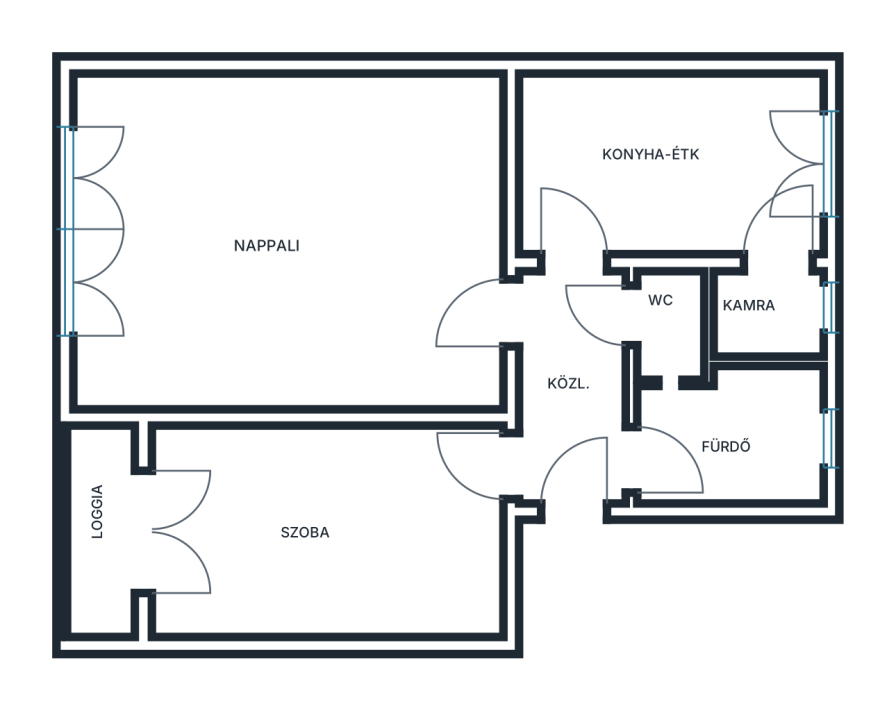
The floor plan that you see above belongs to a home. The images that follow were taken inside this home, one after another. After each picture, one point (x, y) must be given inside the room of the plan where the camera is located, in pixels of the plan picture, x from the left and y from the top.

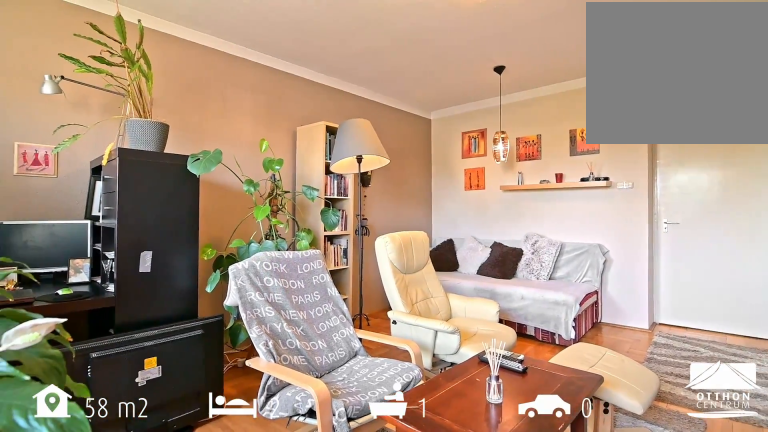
(291, 241)
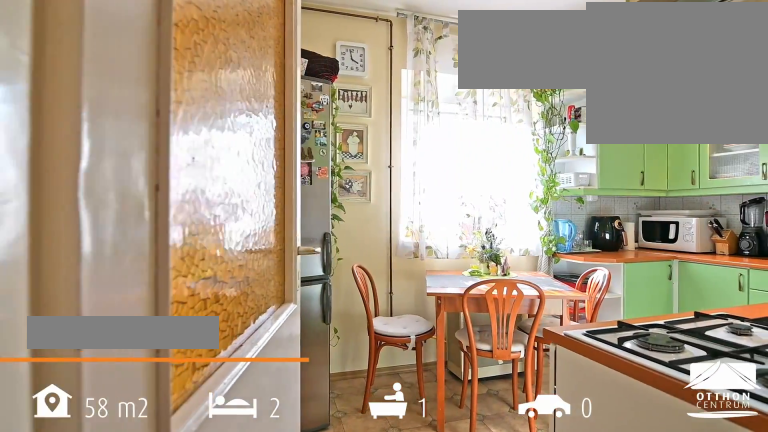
(673, 164)
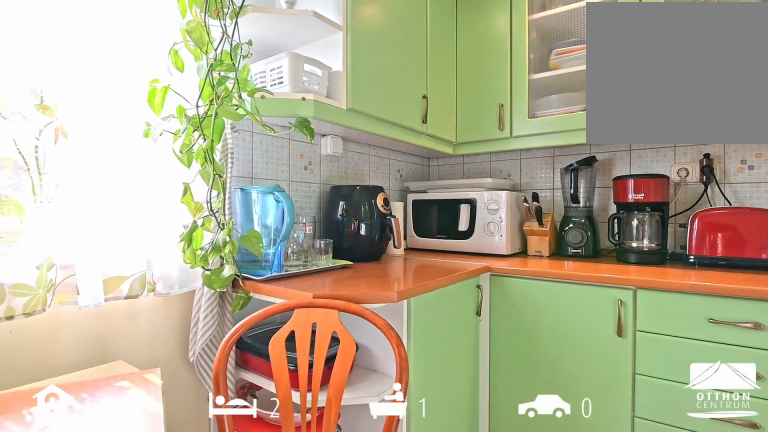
(673, 164)
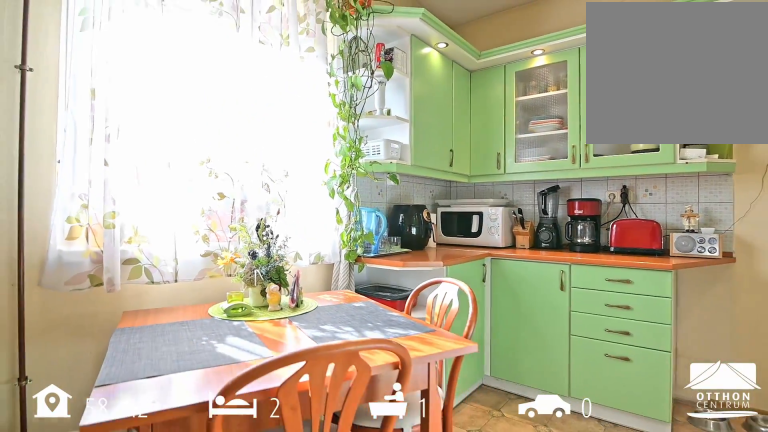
(673, 164)
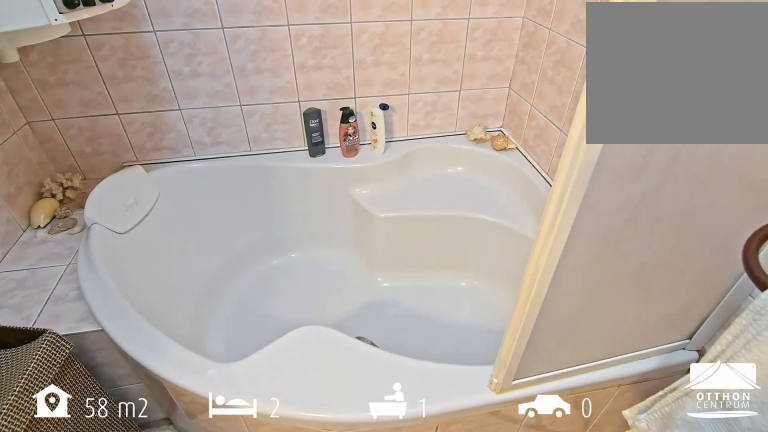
(734, 441)
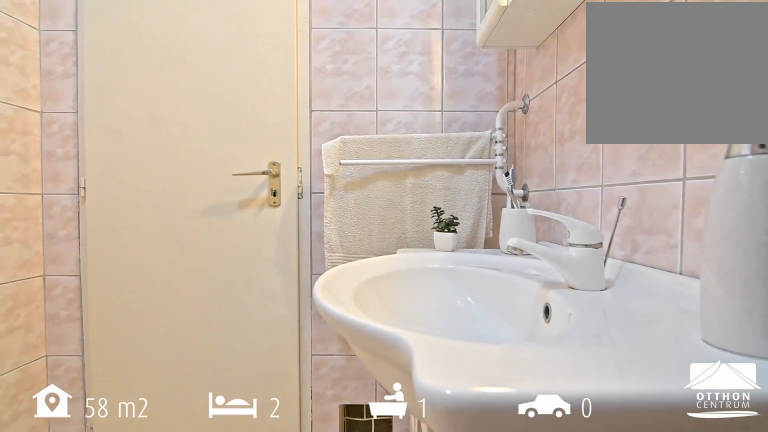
(735, 441)
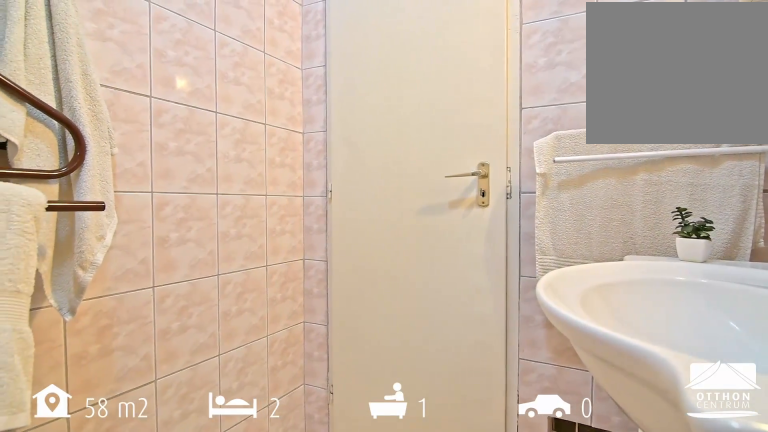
(735, 441)
